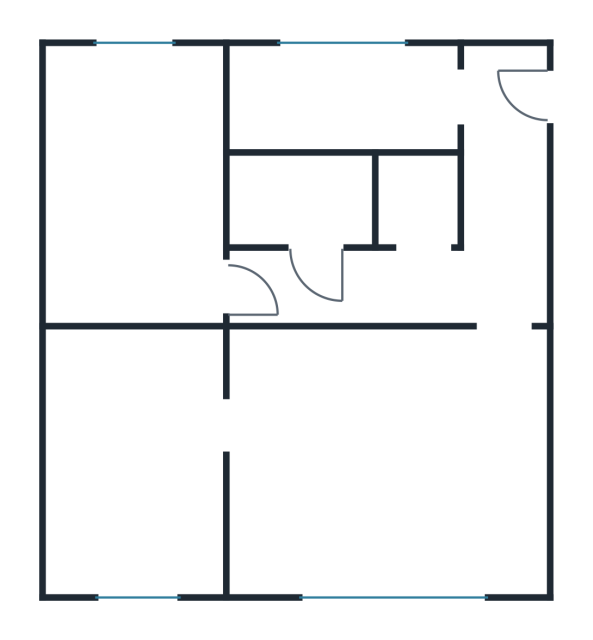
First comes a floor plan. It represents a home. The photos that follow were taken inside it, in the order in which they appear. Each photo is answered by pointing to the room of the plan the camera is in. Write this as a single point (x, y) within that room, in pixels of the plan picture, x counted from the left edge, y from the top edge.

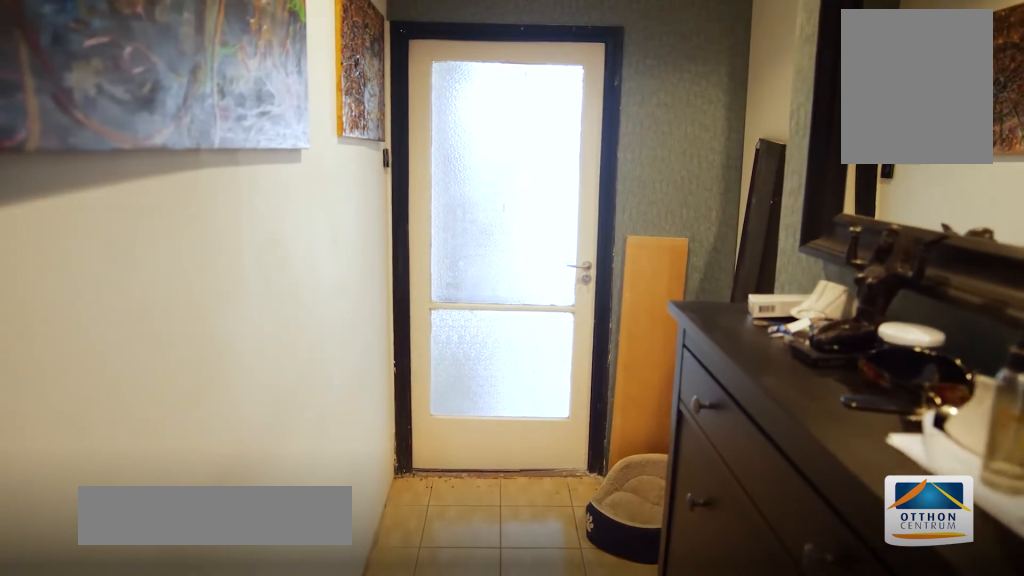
(502, 188)
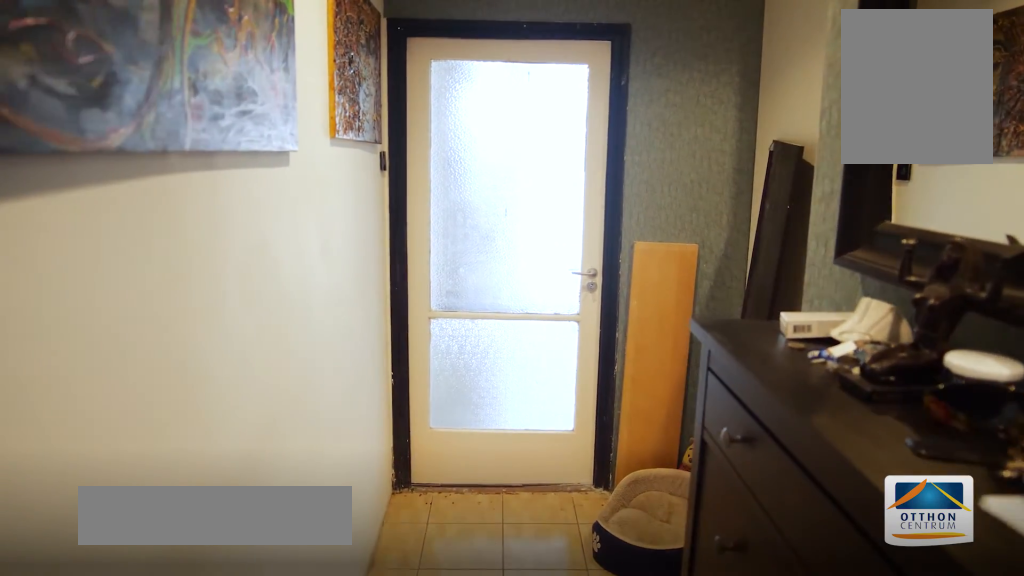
(501, 199)
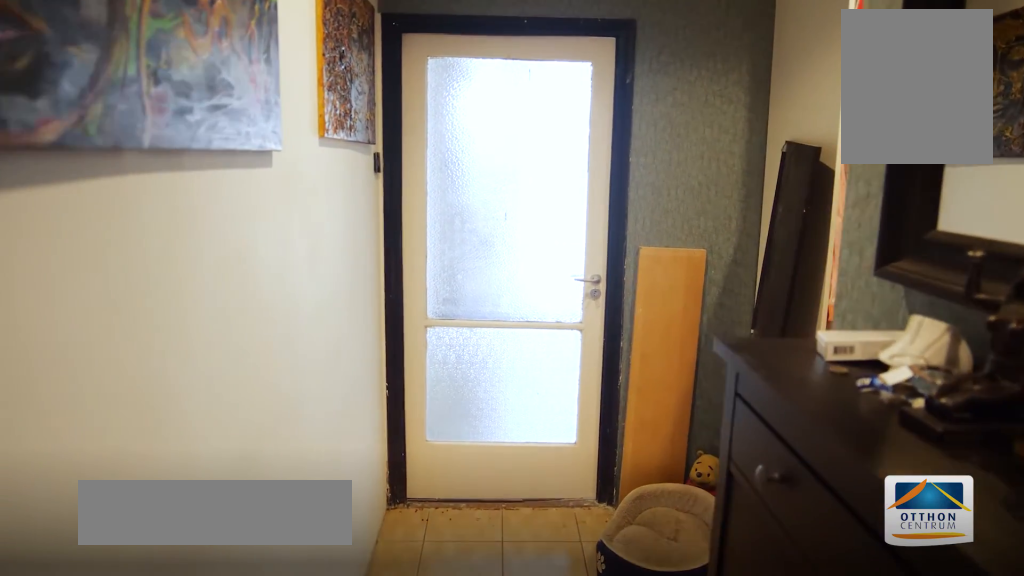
(501, 210)
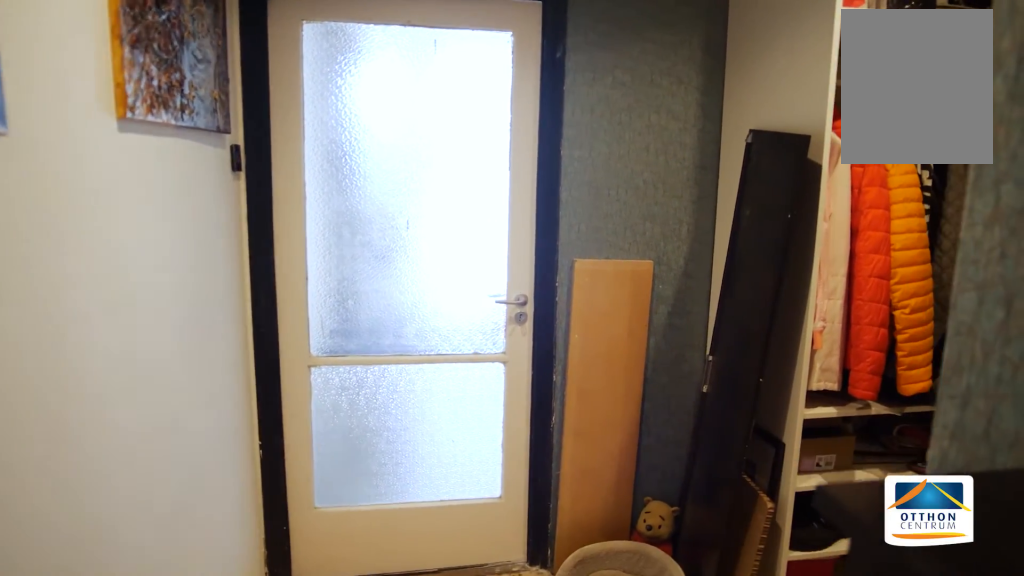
(499, 267)
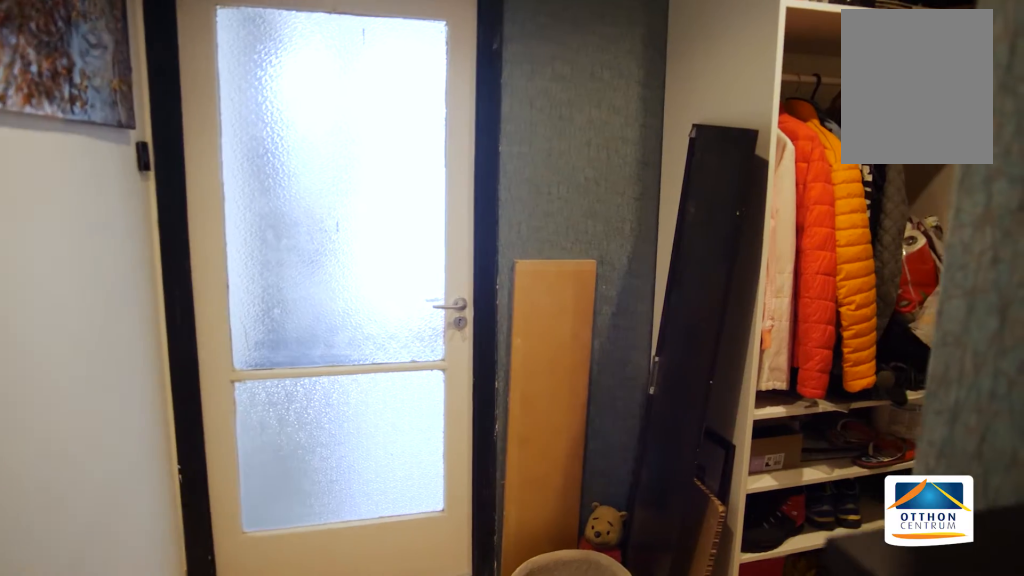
(499, 278)
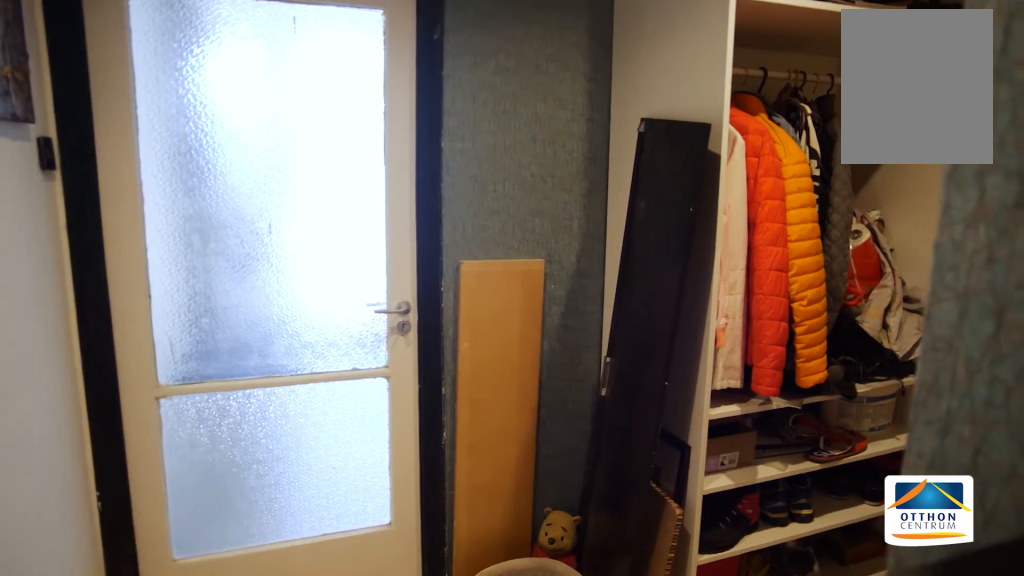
(497, 290)
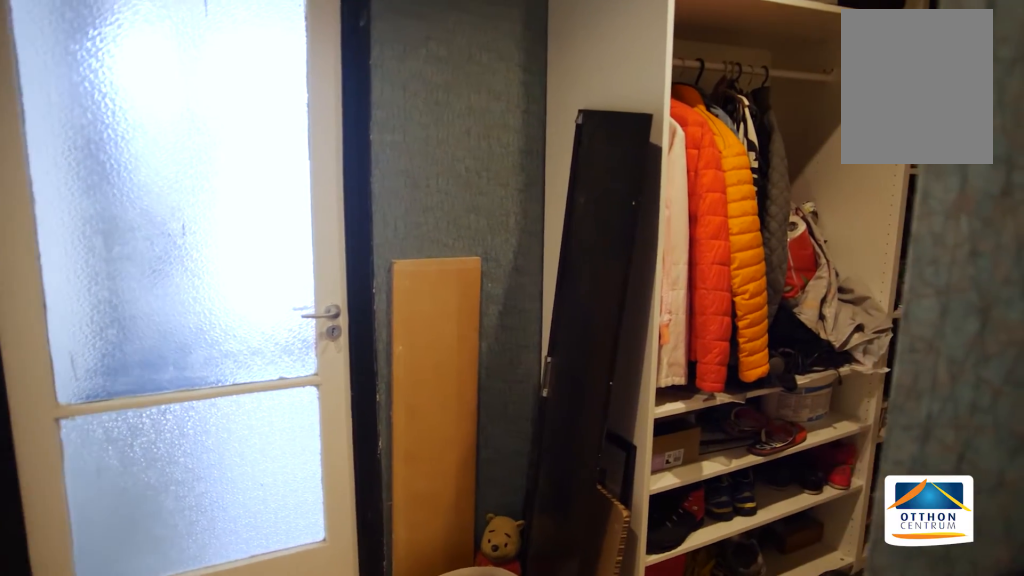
(481, 291)
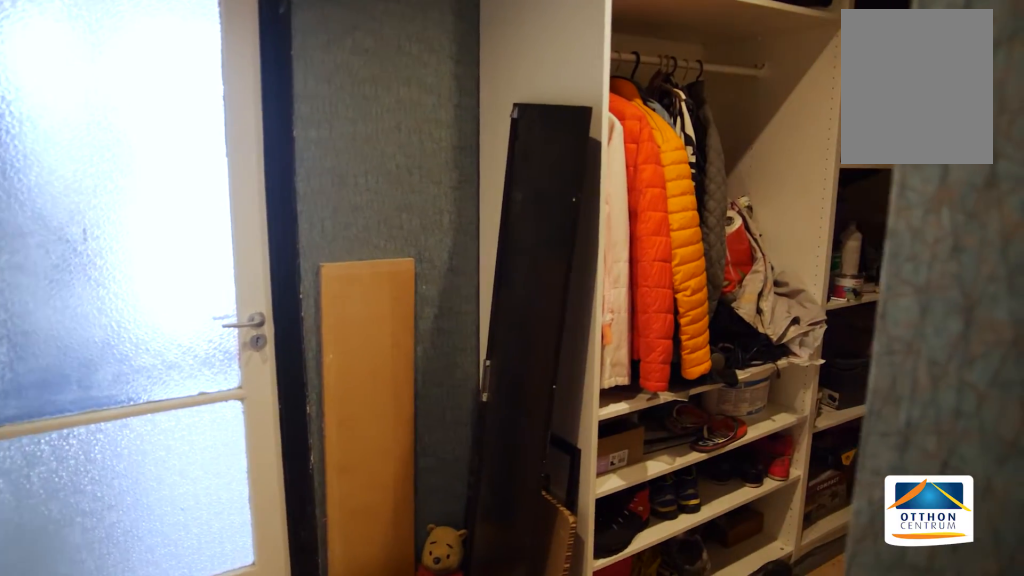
(466, 292)
